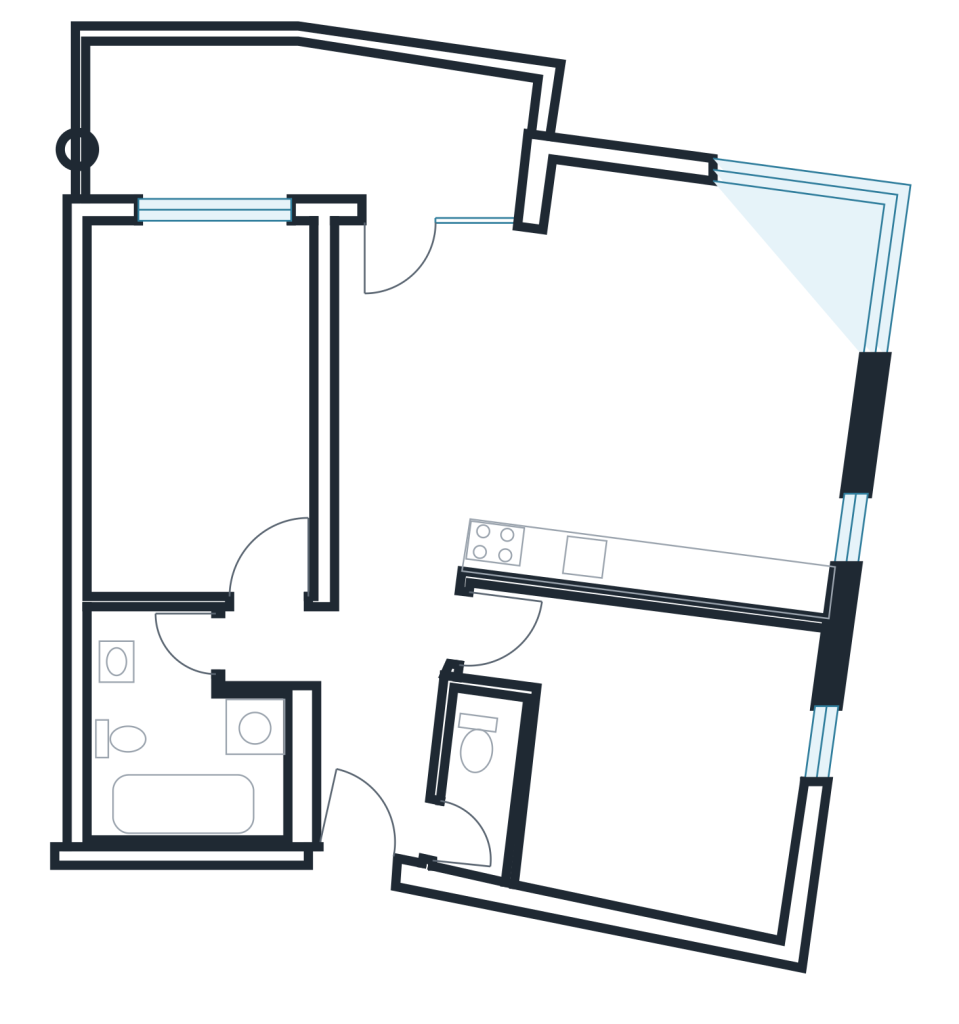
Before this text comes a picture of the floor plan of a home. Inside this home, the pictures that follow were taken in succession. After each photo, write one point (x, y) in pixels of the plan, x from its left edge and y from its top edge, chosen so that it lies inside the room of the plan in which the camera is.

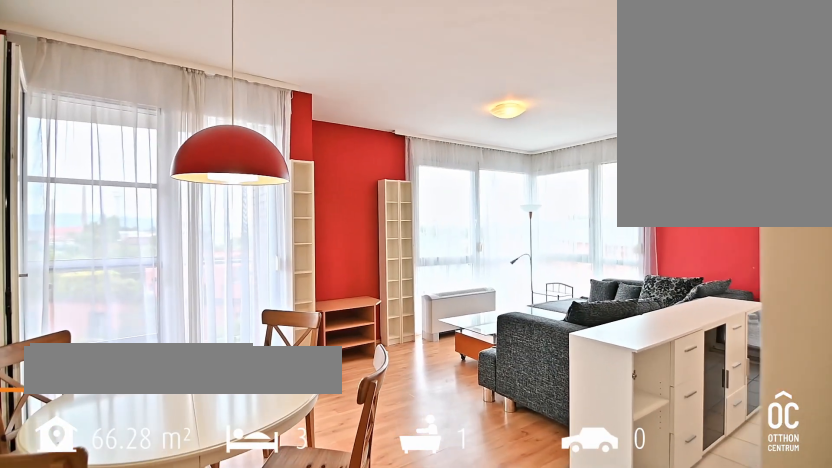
(699, 326)
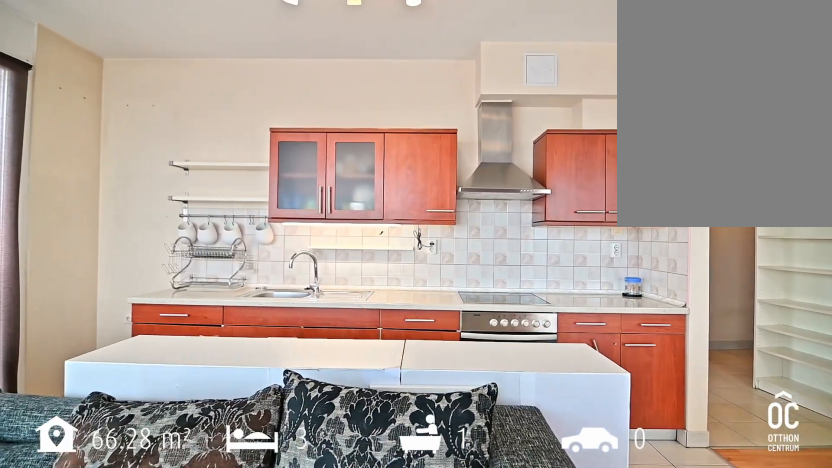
(699, 326)
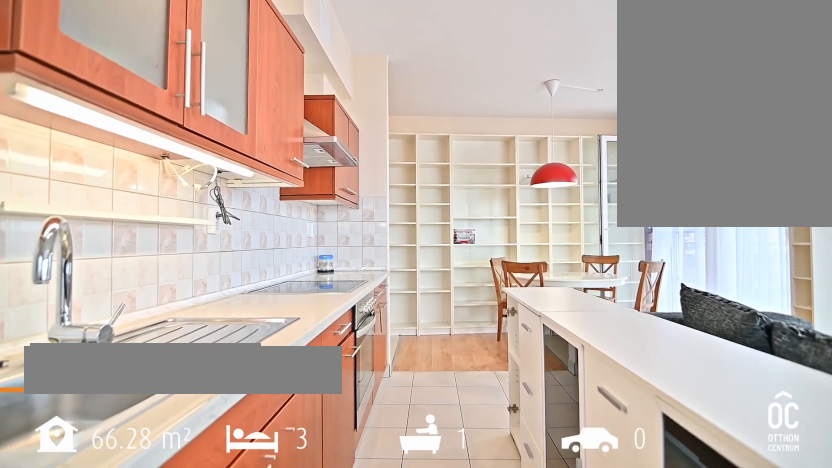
(659, 528)
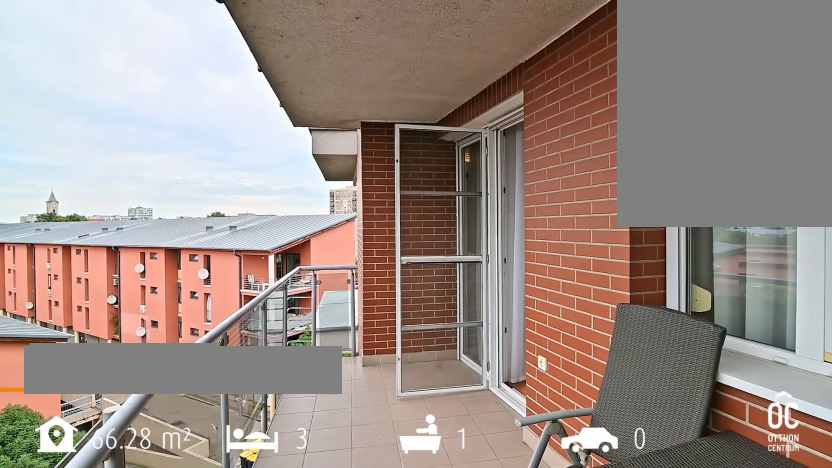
(294, 118)
